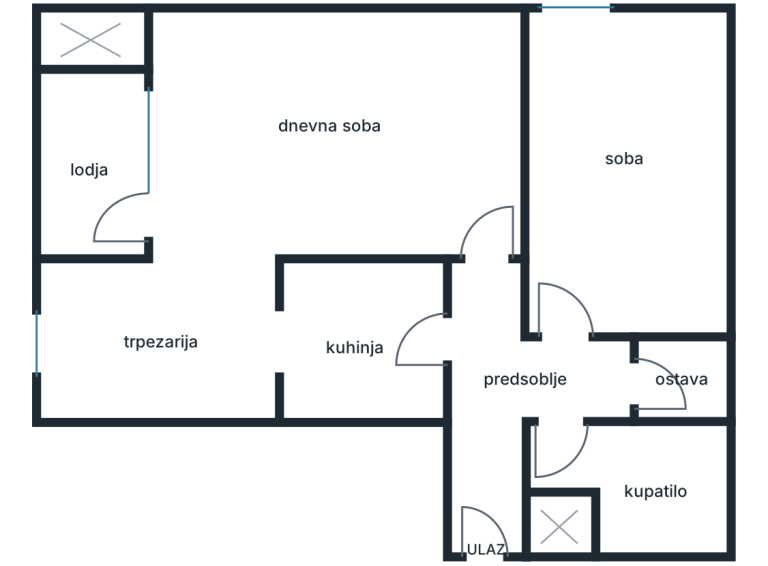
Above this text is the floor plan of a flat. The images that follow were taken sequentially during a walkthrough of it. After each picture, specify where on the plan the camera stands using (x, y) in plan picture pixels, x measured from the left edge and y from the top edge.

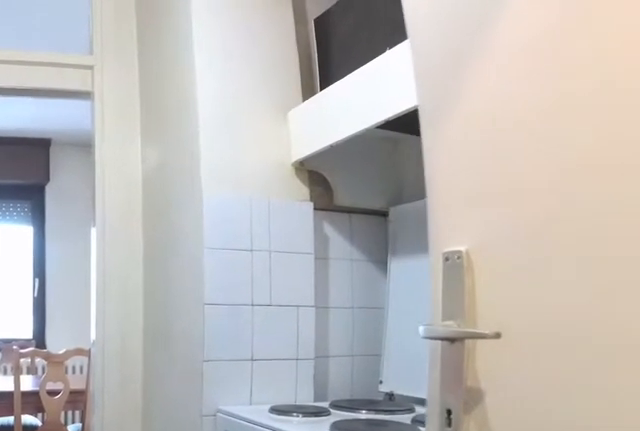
(471, 367)
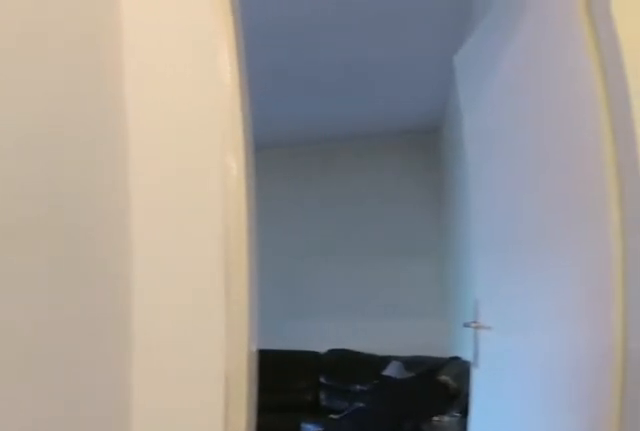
(485, 388)
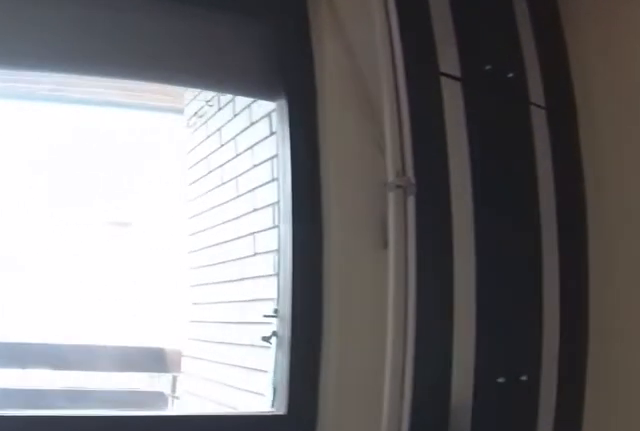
(221, 187)
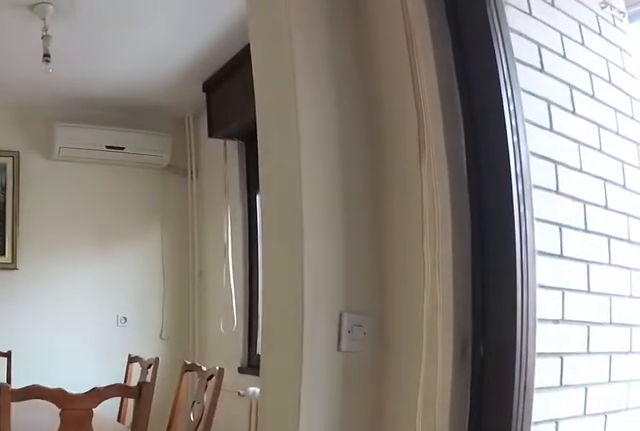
(186, 169)
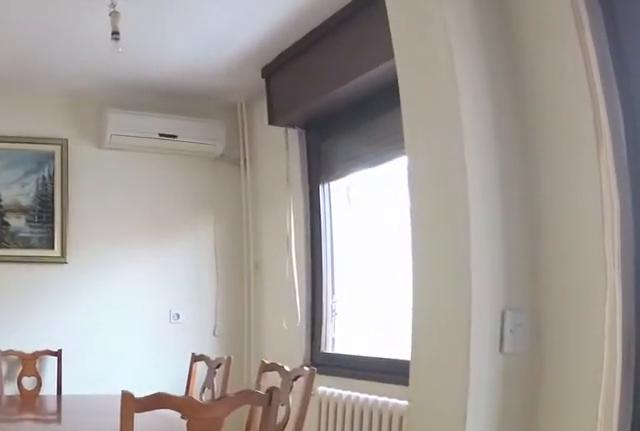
(186, 195)
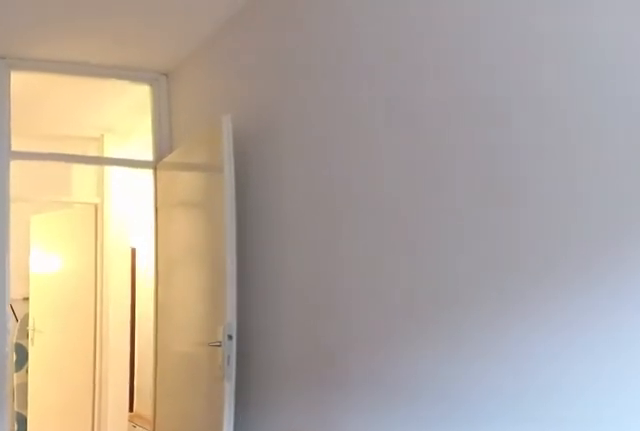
(581, 79)
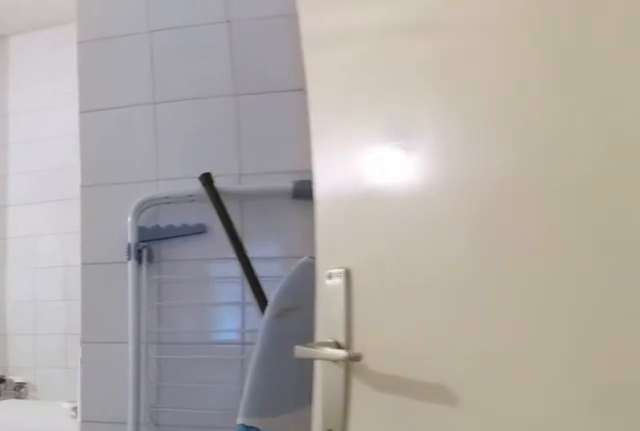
(575, 387)
